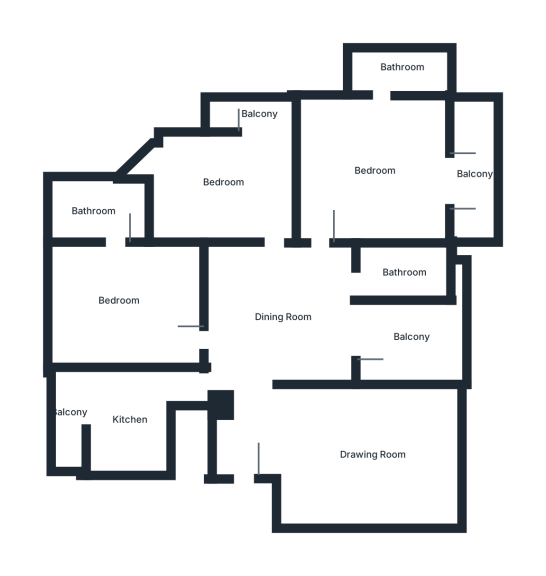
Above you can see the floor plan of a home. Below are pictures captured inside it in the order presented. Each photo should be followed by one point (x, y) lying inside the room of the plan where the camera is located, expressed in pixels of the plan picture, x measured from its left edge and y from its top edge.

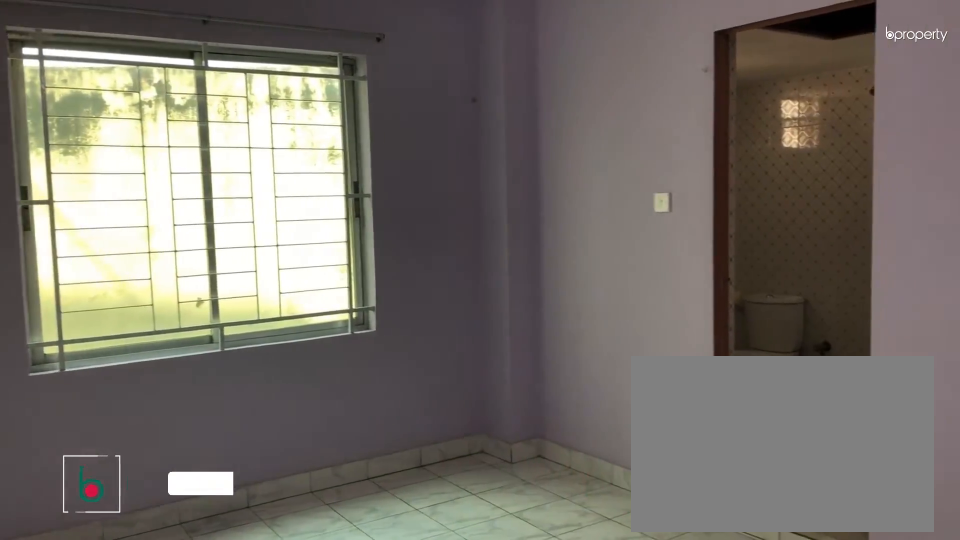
(119, 300)
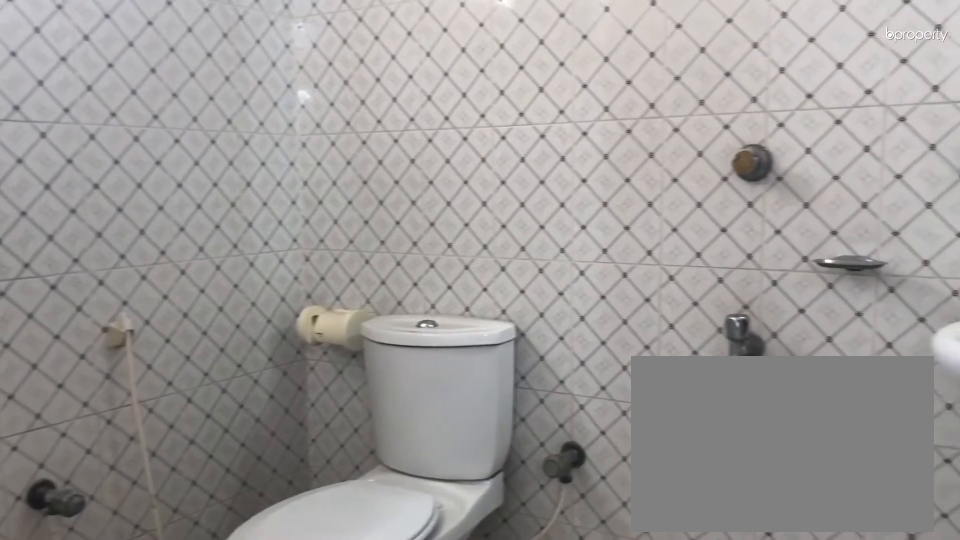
(92, 214)
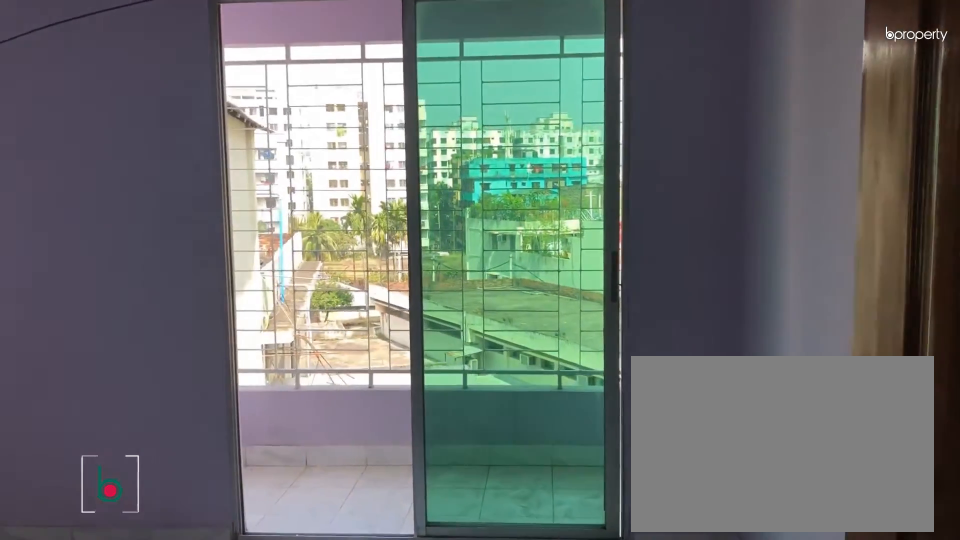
(224, 183)
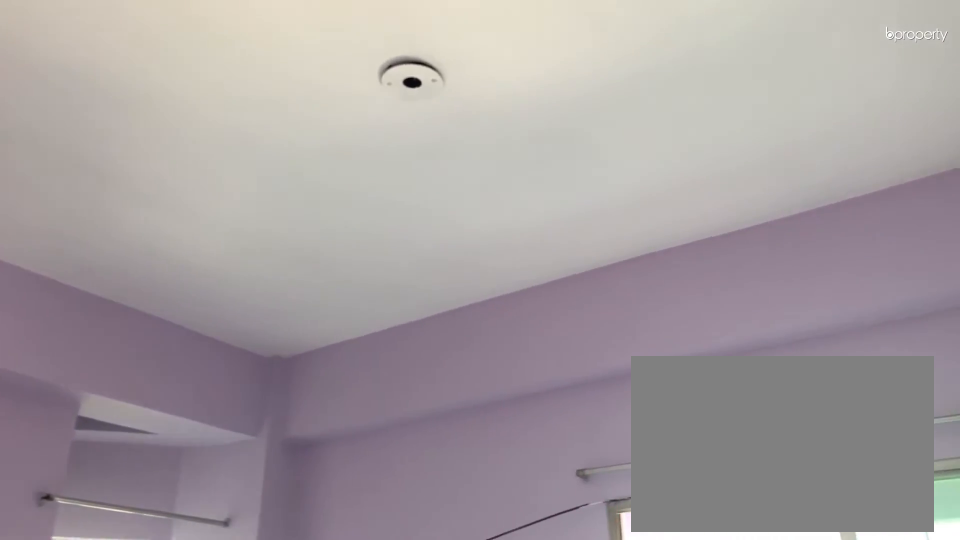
(224, 183)
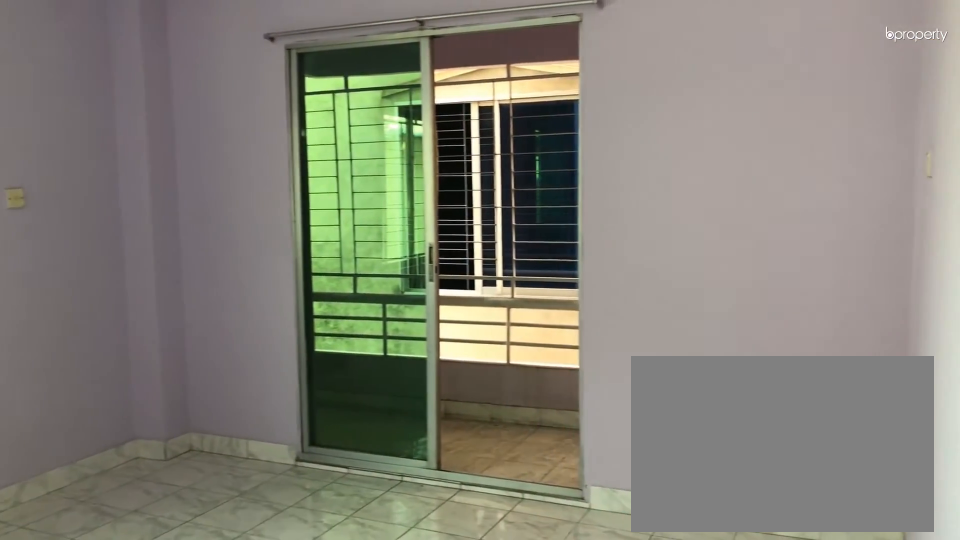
(371, 168)
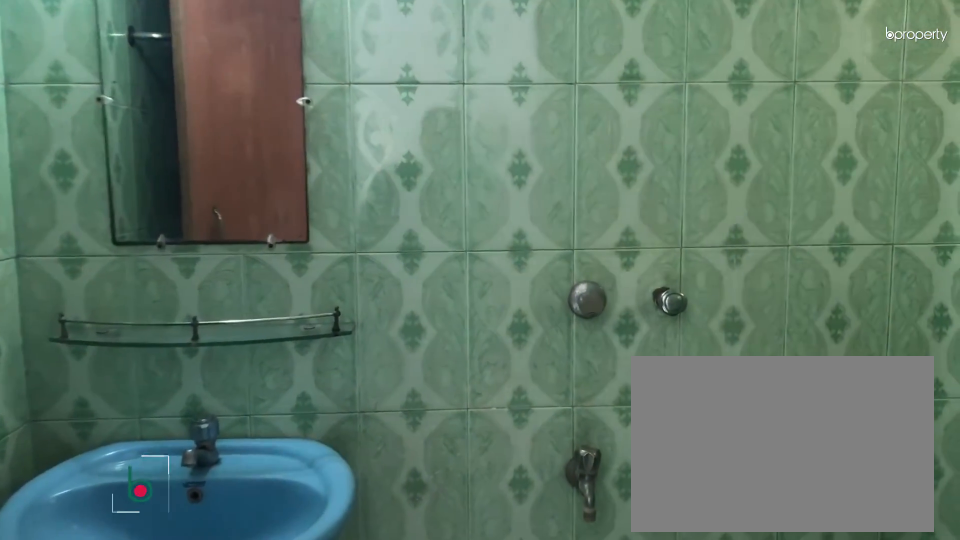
(401, 70)
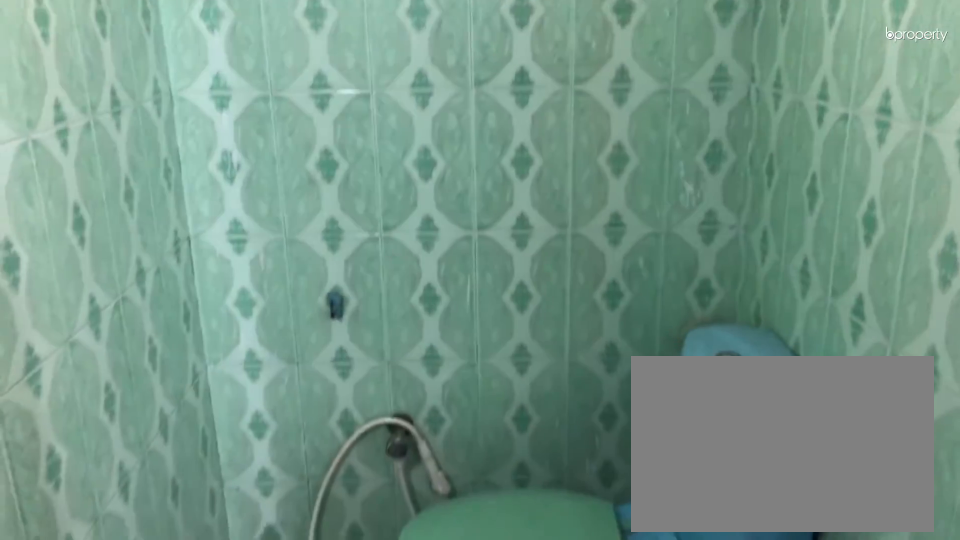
(401, 70)
